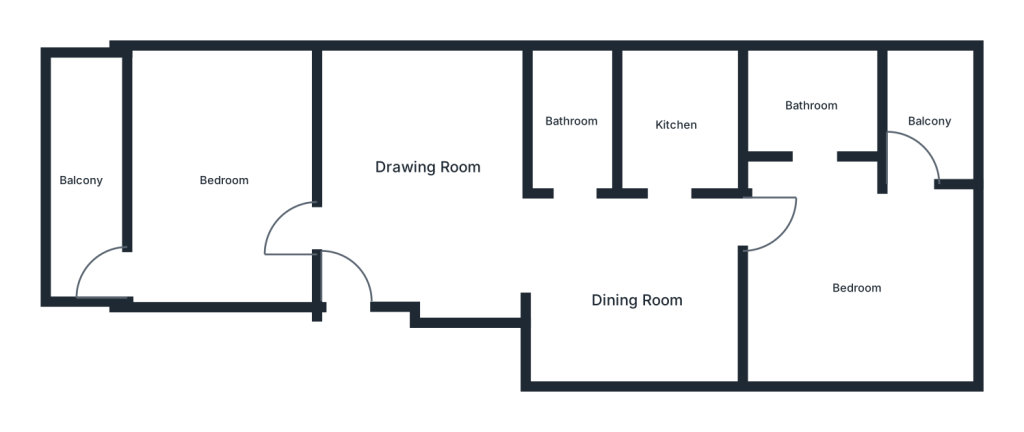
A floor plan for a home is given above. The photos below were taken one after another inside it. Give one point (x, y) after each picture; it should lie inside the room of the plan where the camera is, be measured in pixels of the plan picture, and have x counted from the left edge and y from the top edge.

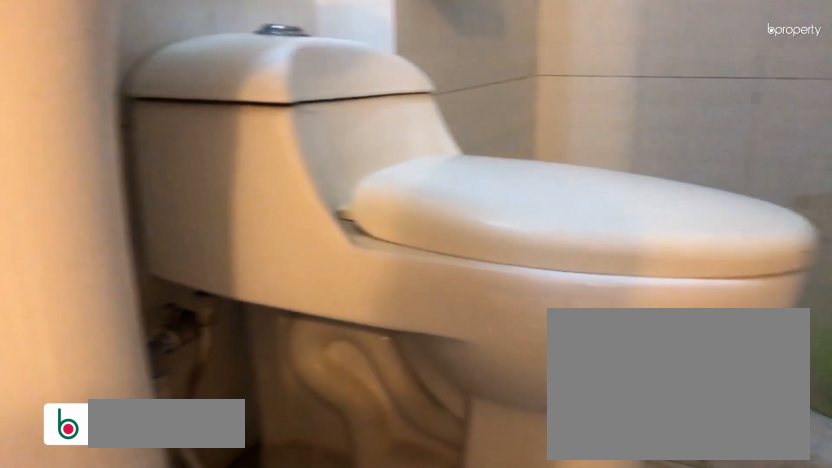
(572, 120)
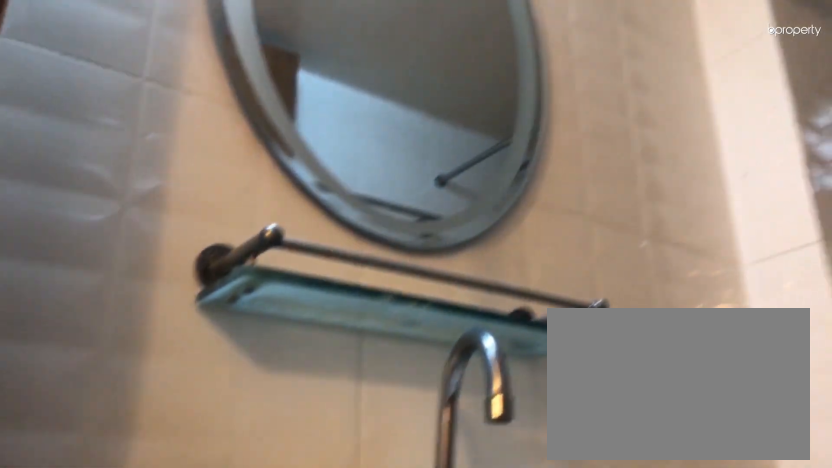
(572, 120)
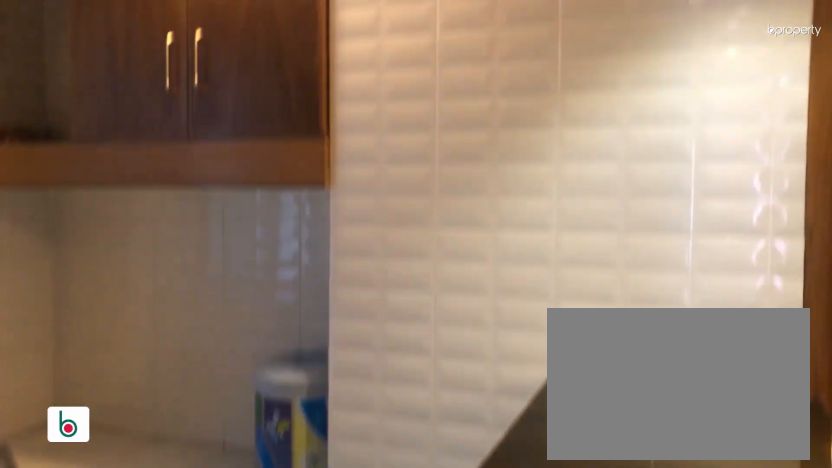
(675, 122)
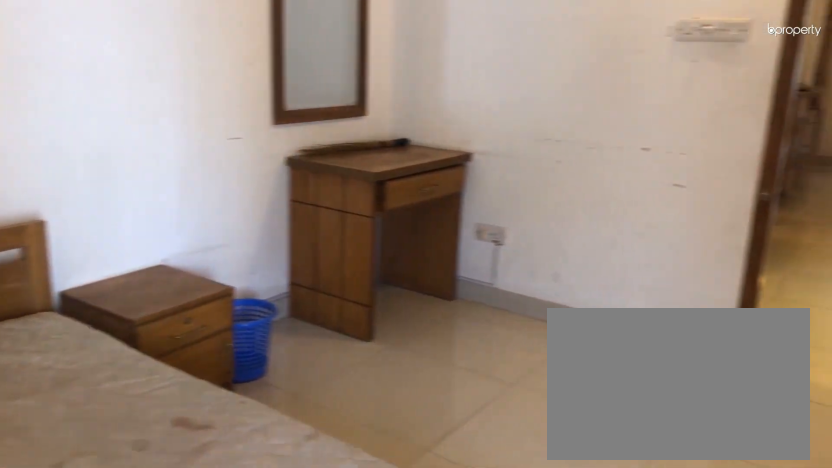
(856, 285)
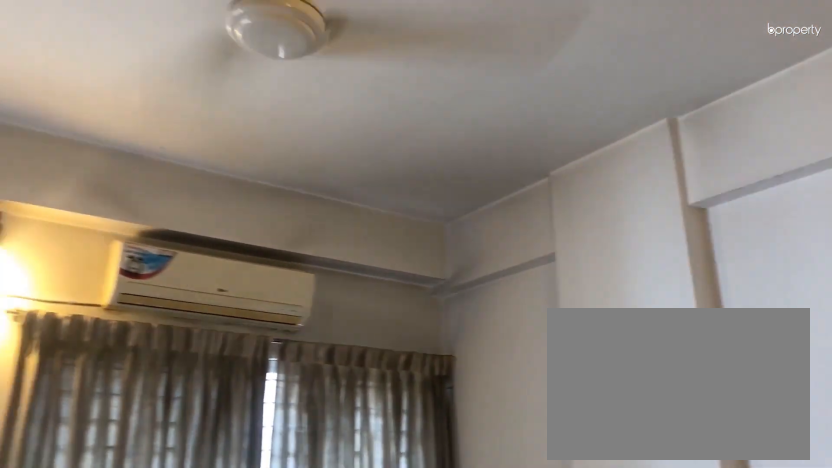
(857, 286)
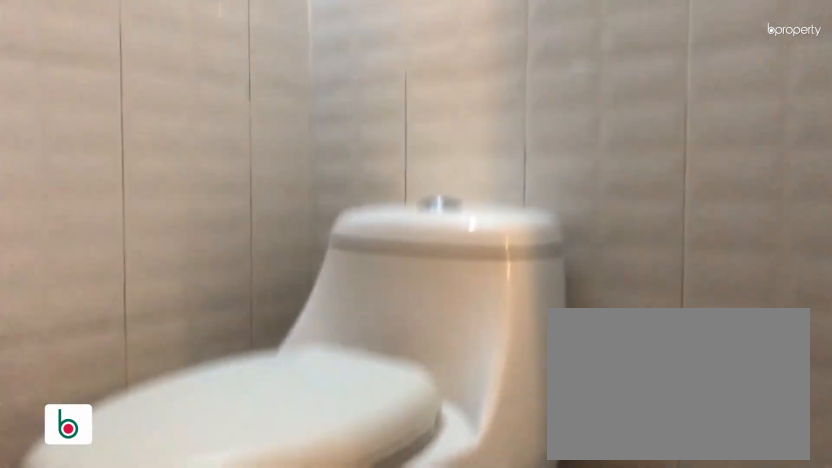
(809, 103)
